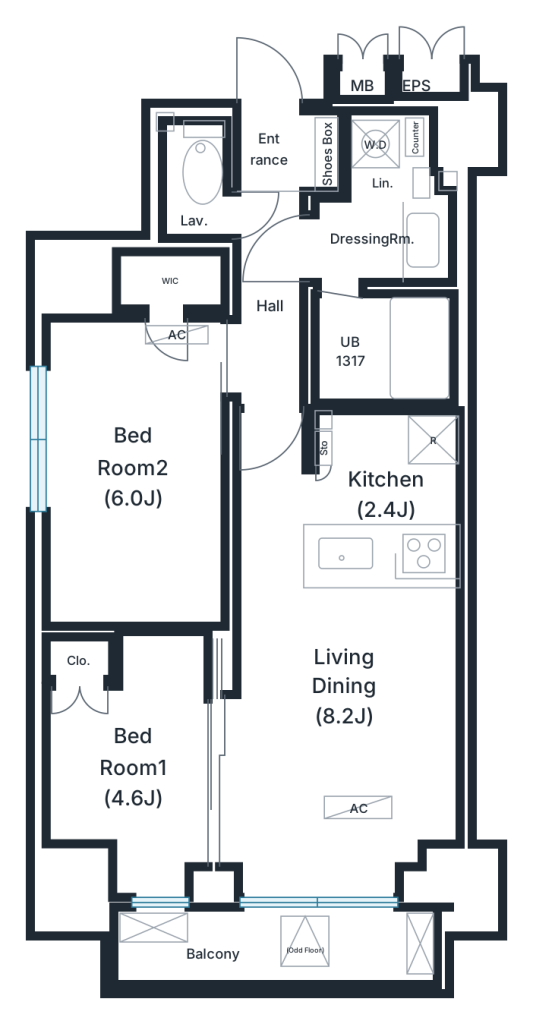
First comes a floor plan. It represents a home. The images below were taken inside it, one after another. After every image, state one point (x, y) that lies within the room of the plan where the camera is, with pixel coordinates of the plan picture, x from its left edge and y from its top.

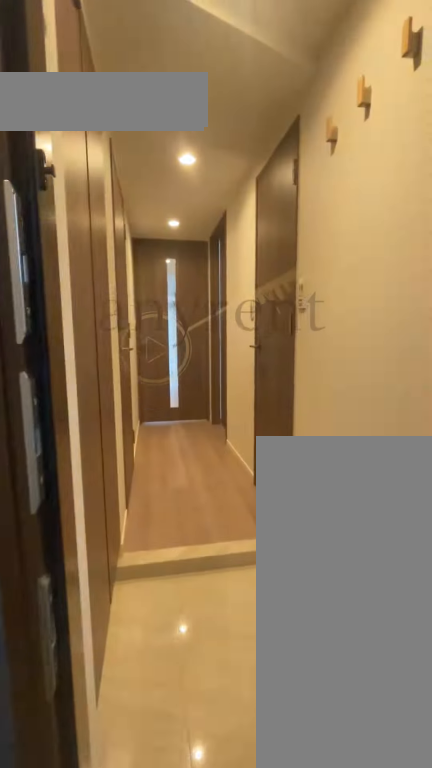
(269, 146)
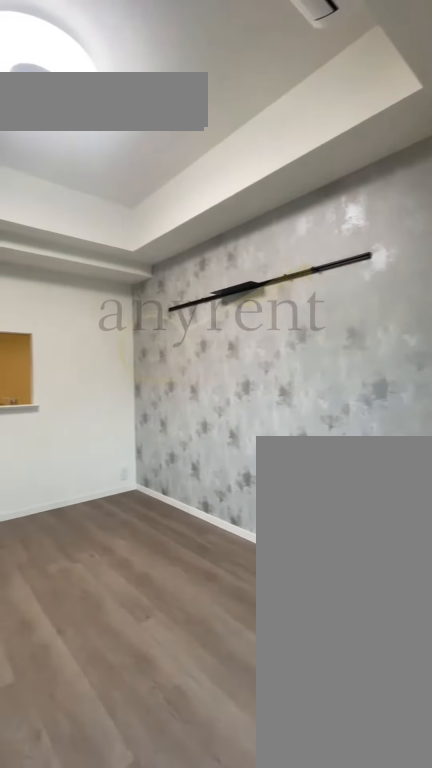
(338, 740)
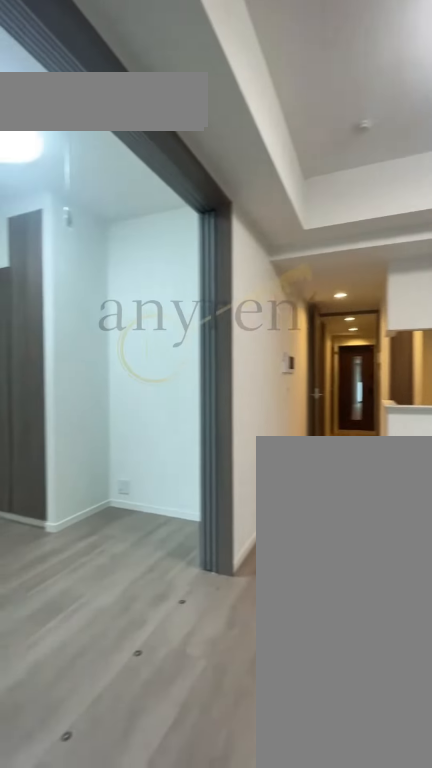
(338, 740)
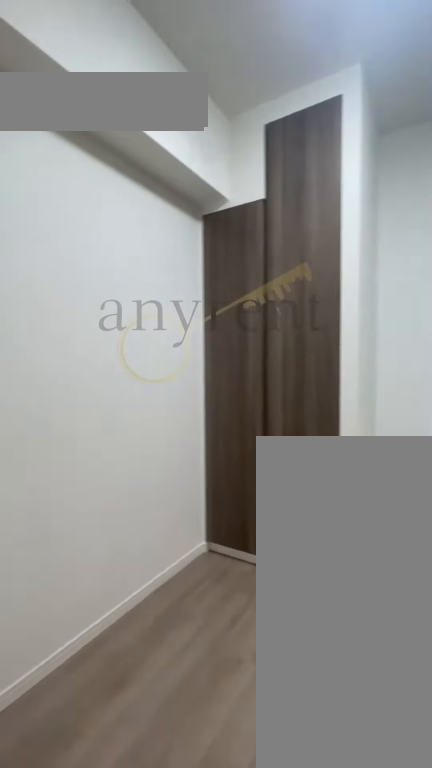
(140, 762)
